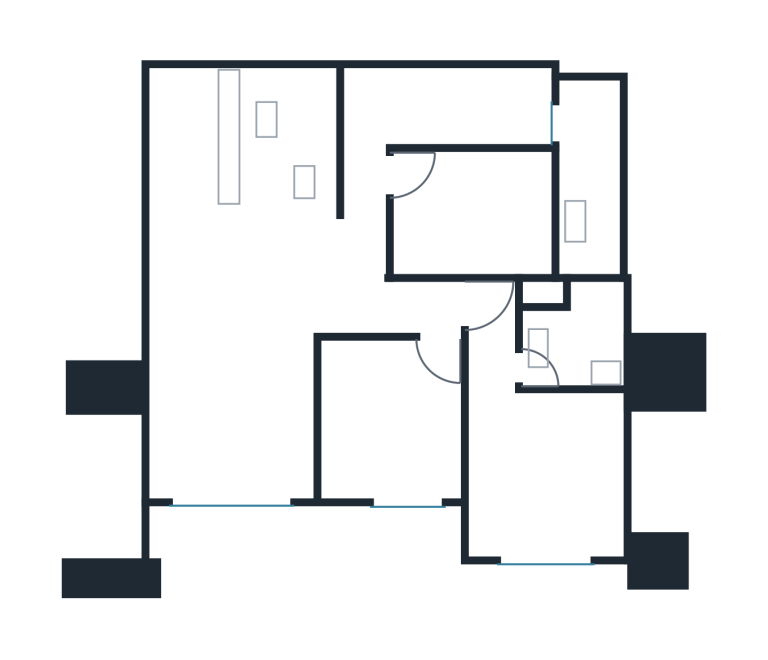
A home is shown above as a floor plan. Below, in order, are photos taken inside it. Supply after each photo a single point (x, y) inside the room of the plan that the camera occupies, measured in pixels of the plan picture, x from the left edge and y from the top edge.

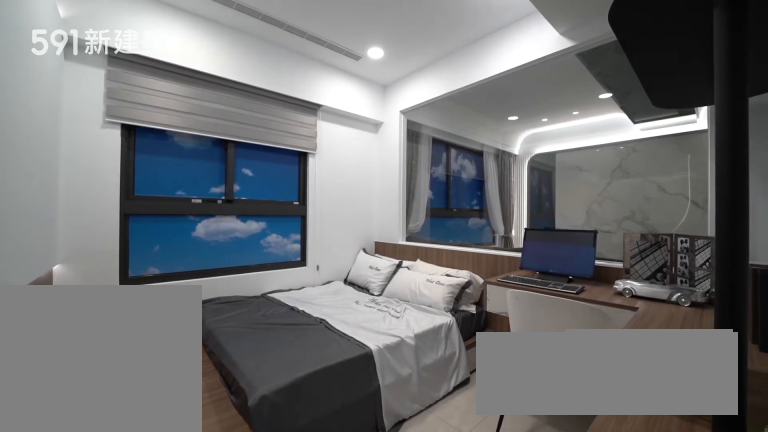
(390, 418)
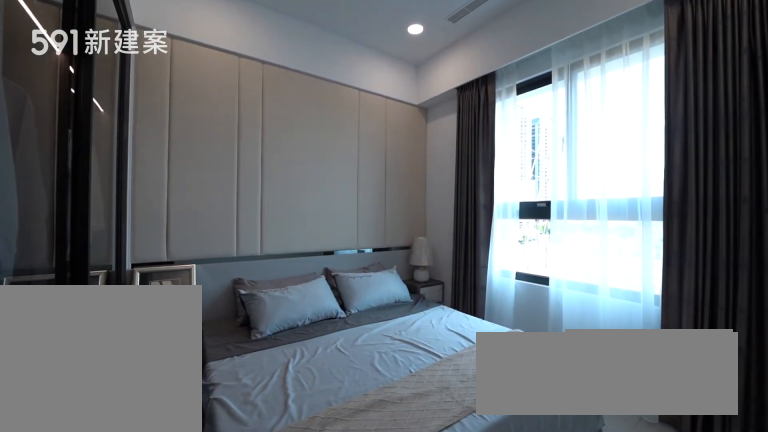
(539, 453)
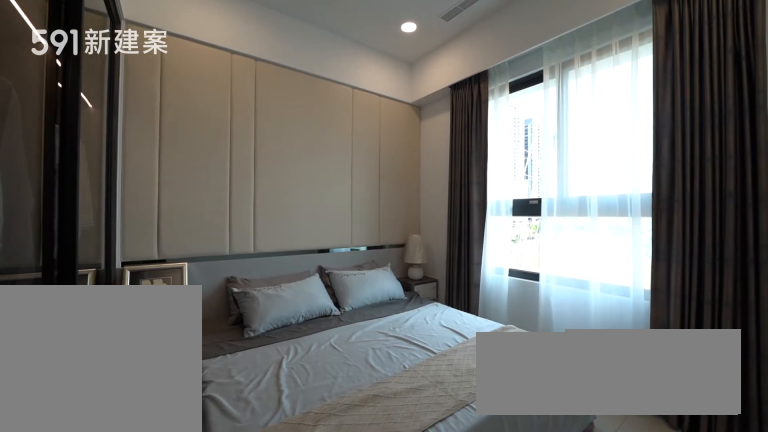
(539, 453)
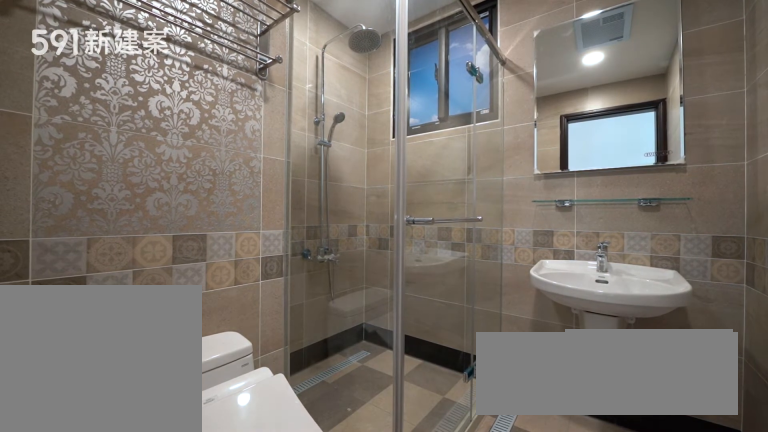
(576, 333)
